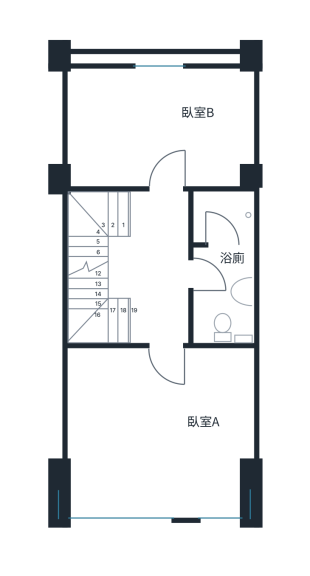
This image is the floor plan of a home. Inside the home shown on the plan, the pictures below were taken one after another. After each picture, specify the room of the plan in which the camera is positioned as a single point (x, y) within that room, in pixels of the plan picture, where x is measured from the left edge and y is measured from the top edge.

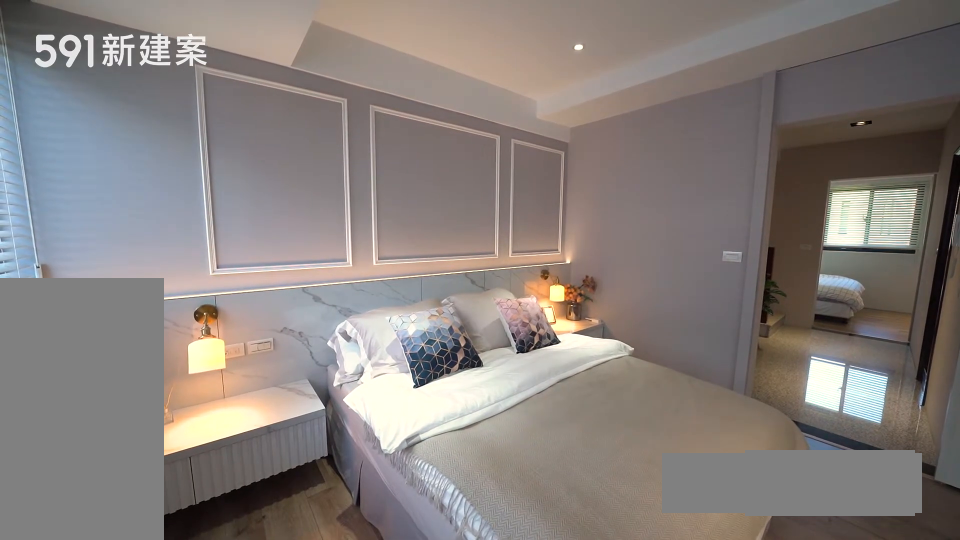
(160, 433)
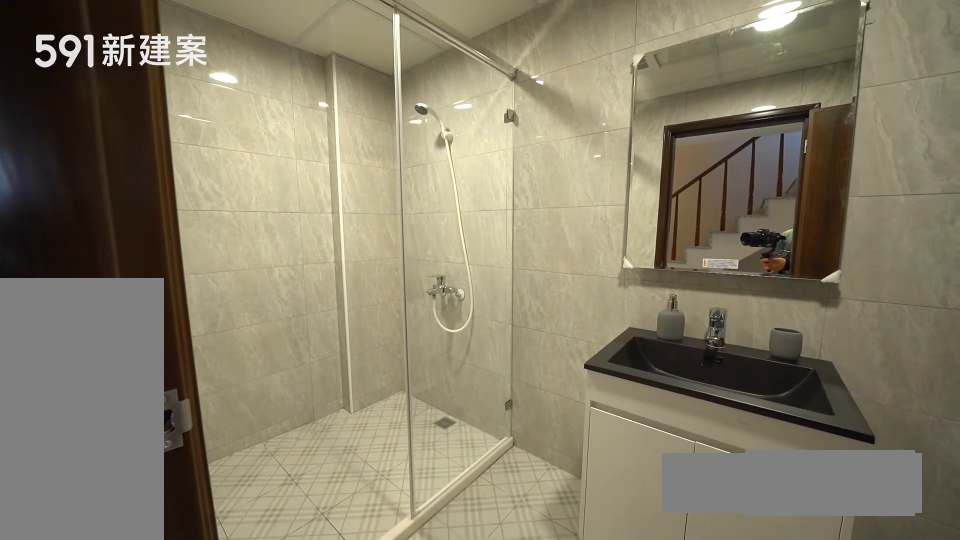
(221, 267)
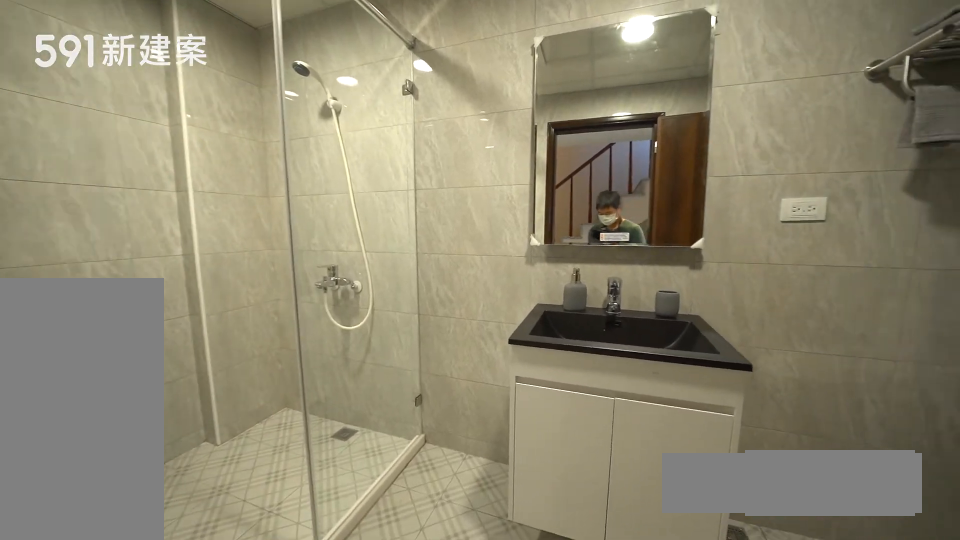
(221, 267)
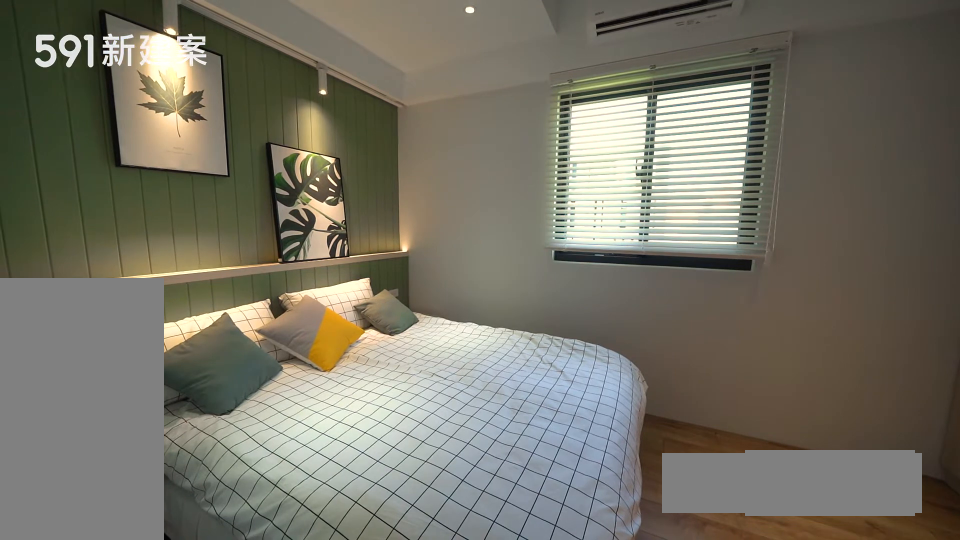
(160, 127)
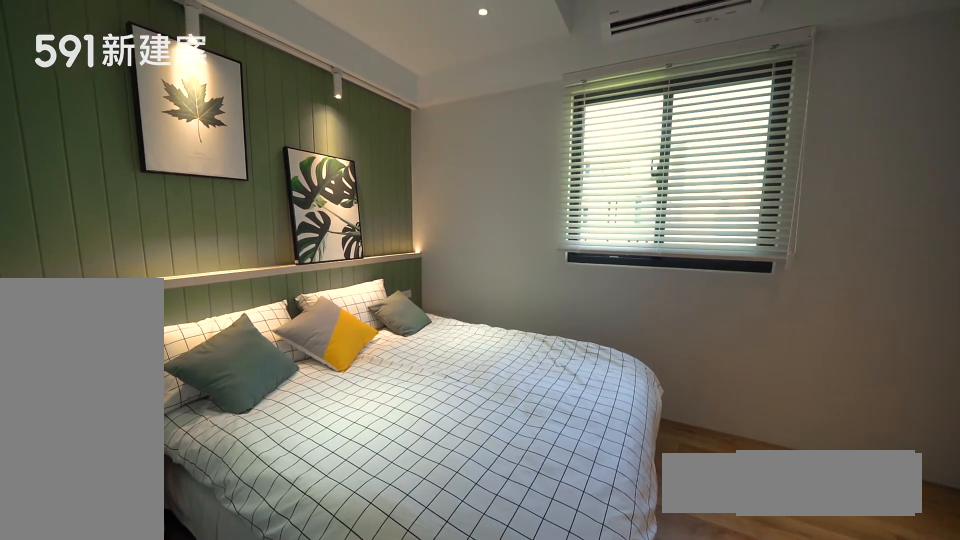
(160, 127)
